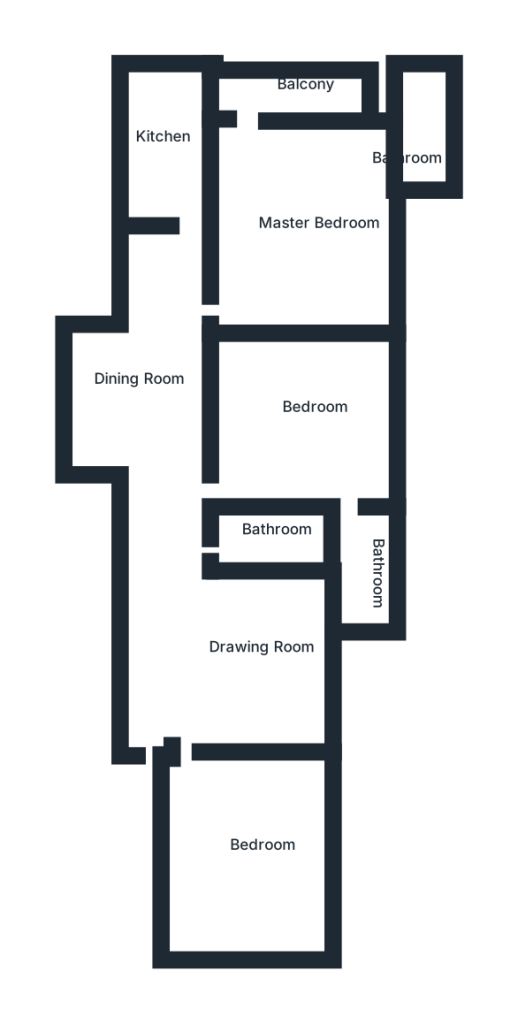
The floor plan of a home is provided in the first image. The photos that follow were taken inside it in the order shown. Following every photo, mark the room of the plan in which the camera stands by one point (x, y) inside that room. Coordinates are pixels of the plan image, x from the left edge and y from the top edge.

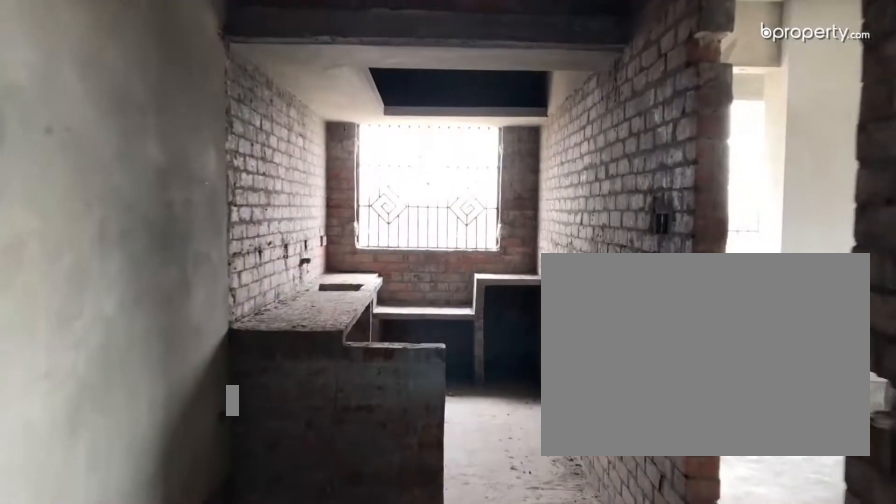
(159, 394)
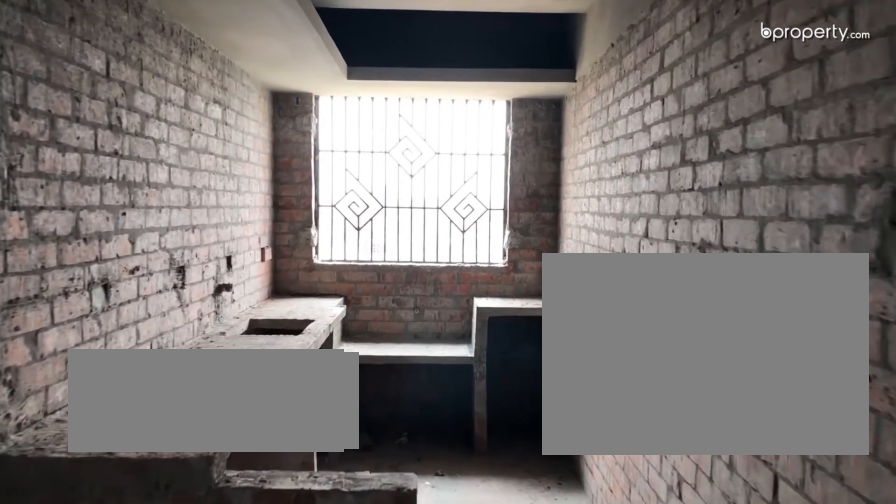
(168, 167)
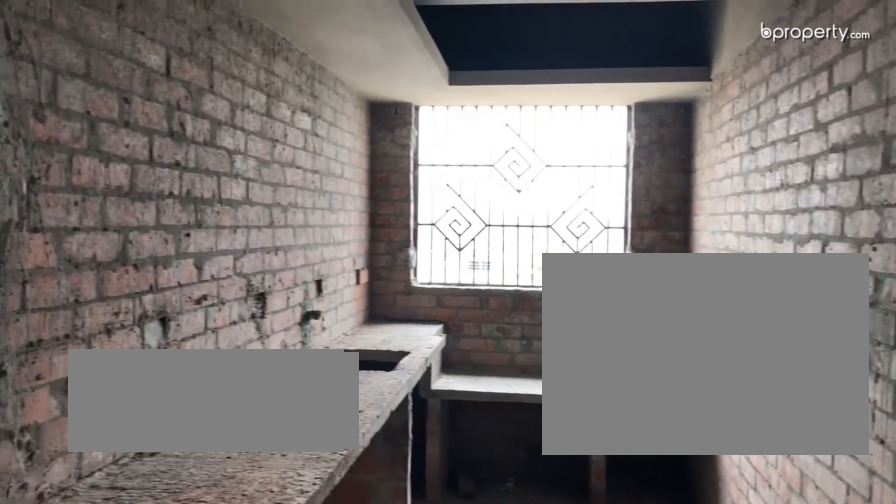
(168, 167)
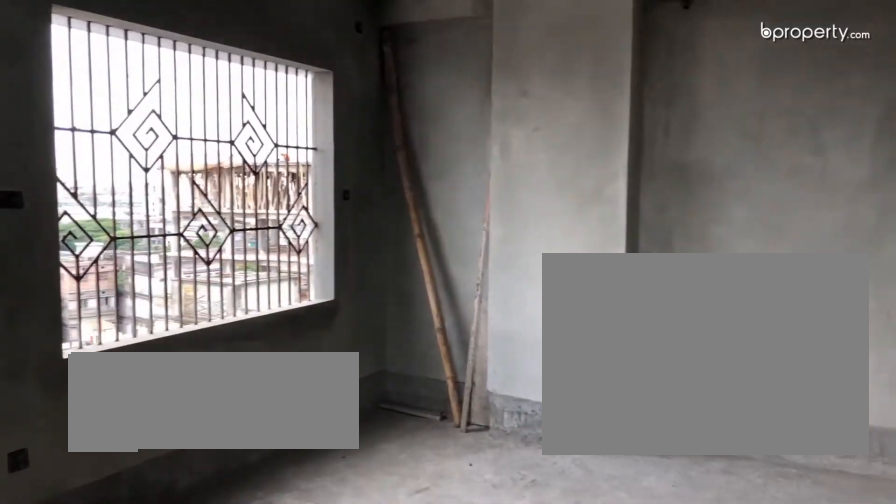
(308, 226)
